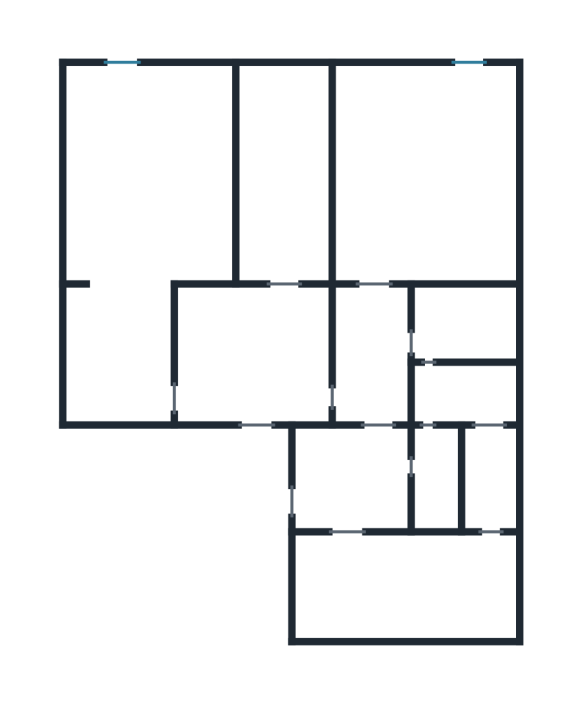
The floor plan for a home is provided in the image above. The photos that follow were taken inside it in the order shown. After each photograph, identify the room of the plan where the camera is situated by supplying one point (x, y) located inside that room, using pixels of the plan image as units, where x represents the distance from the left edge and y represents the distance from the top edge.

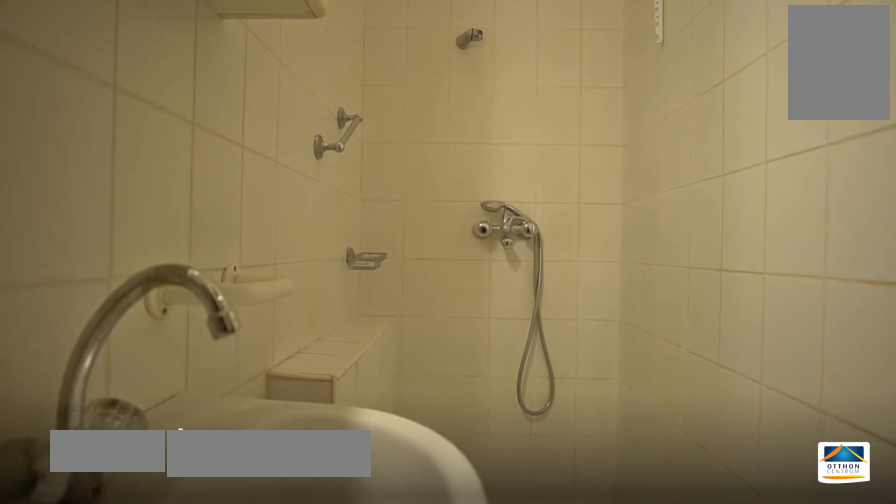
(442, 478)
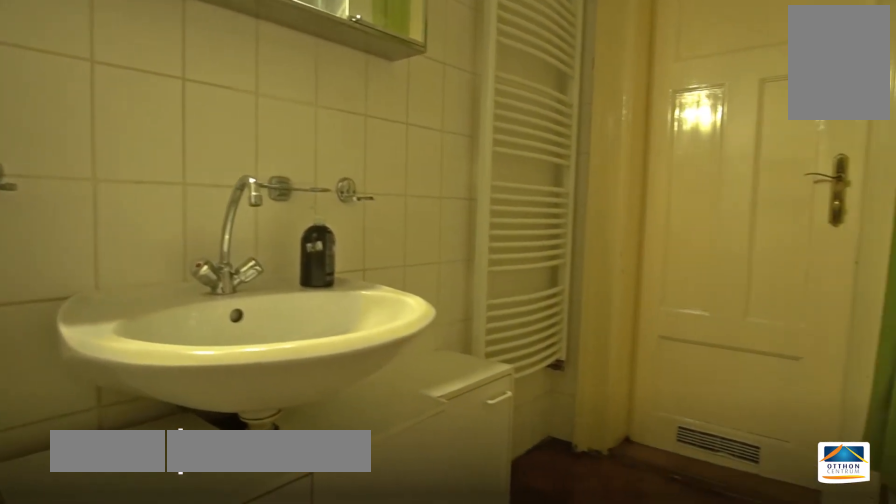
(461, 320)
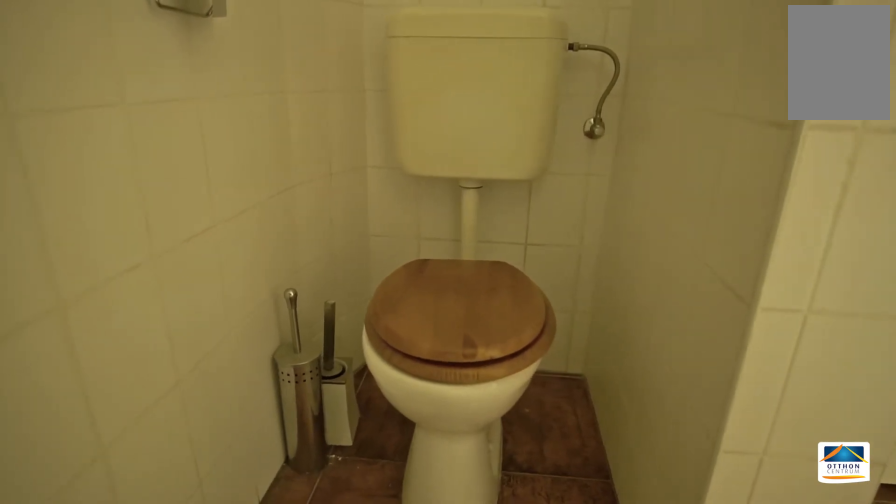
(462, 321)
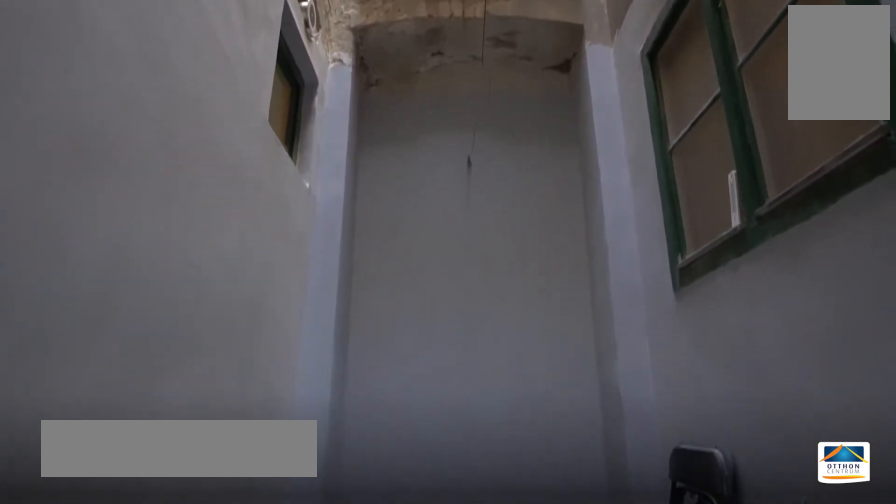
(464, 390)
